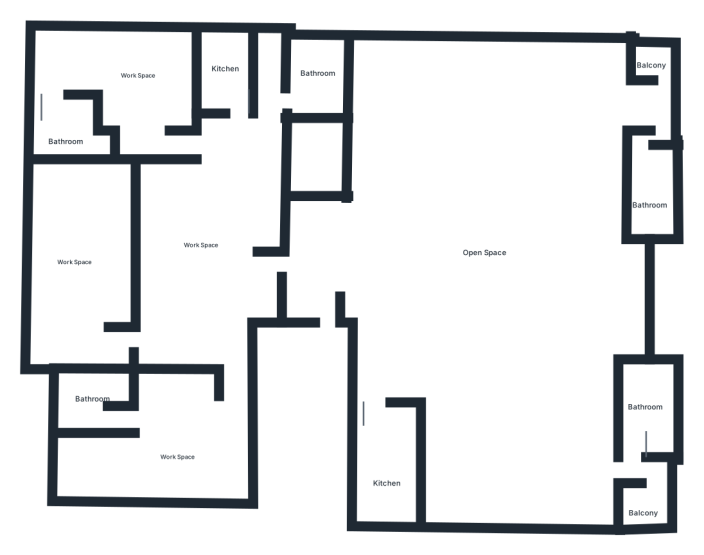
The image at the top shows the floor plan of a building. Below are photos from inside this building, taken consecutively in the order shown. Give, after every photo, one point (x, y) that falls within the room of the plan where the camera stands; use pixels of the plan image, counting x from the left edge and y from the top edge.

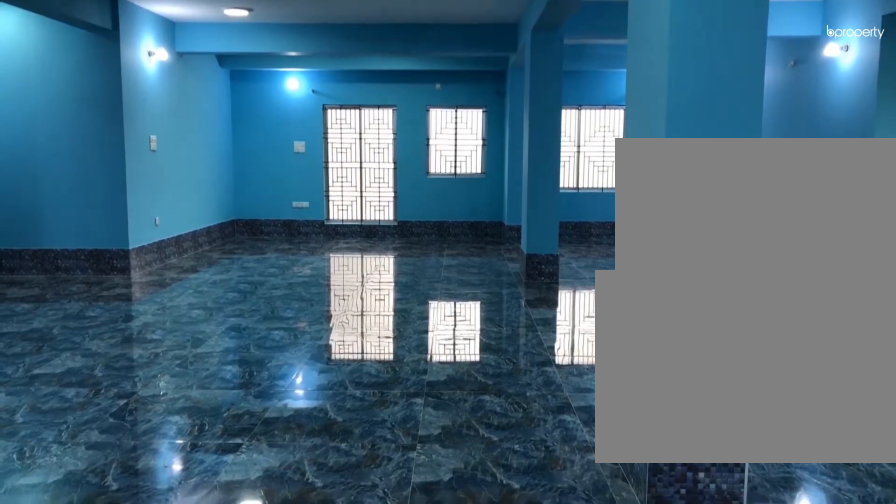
(500, 225)
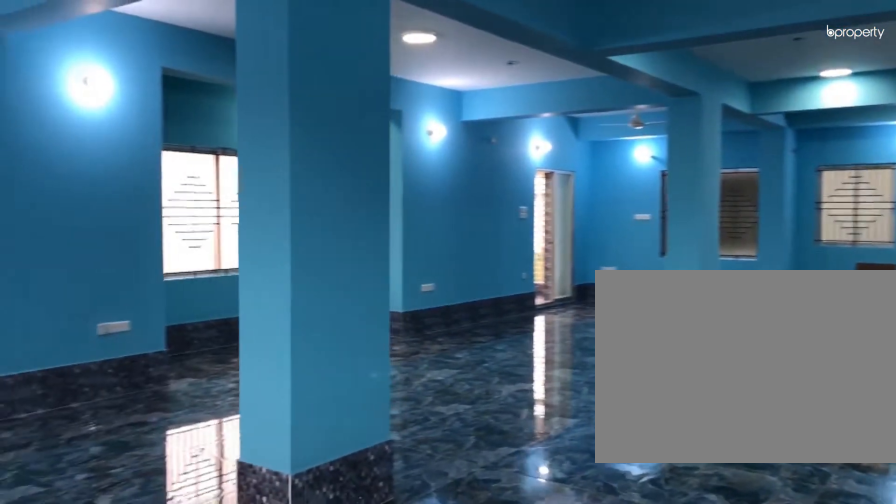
(501, 225)
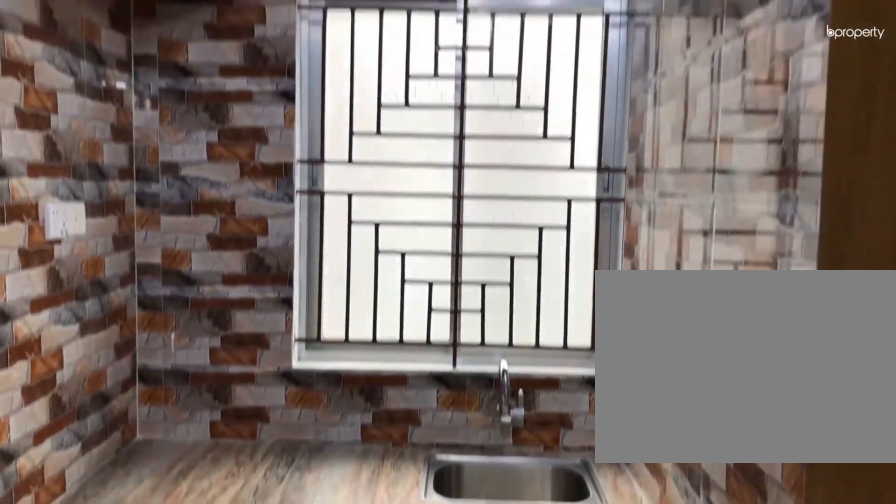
(227, 72)
